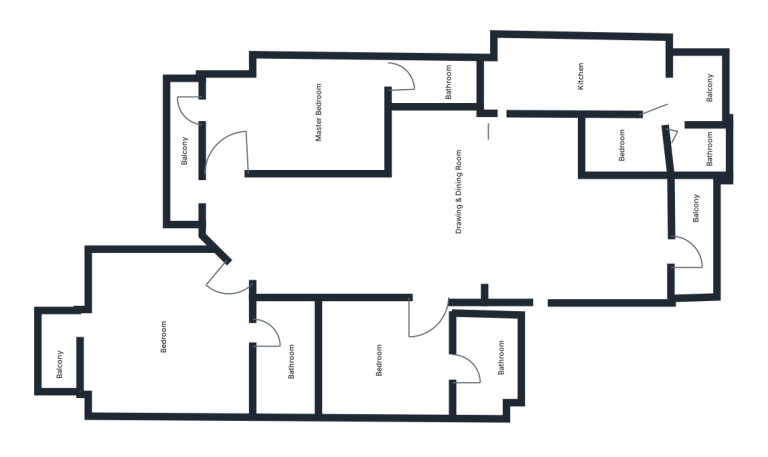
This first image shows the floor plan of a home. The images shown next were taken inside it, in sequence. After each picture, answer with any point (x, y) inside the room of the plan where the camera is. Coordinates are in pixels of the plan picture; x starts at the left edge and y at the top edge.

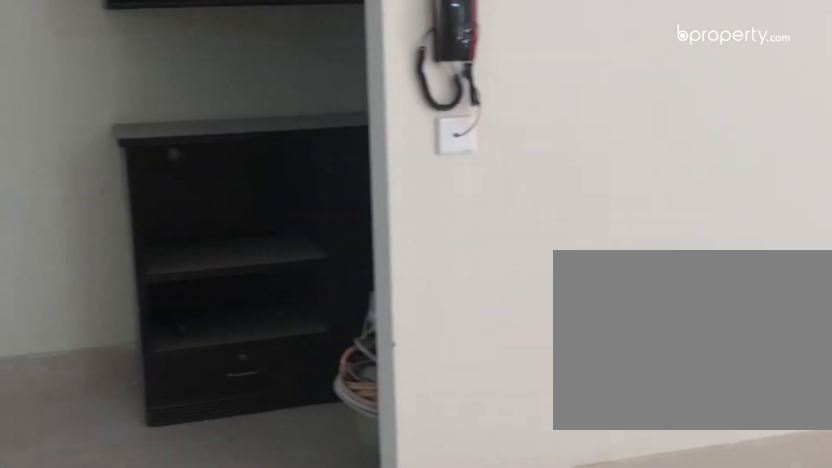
(485, 207)
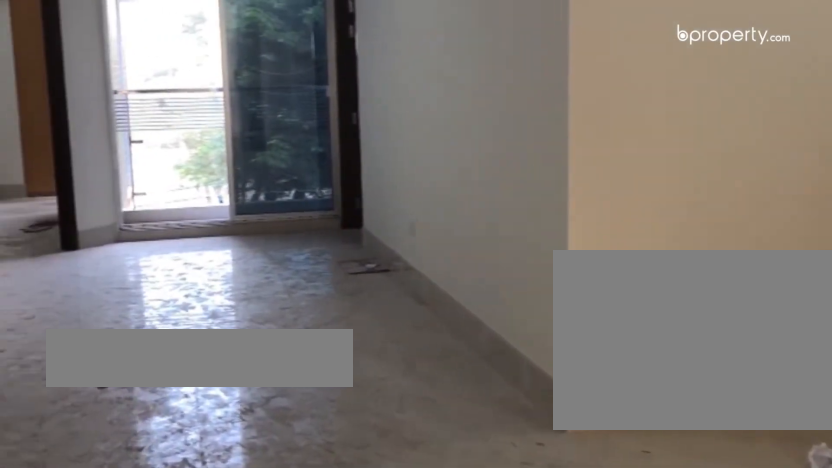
(485, 207)
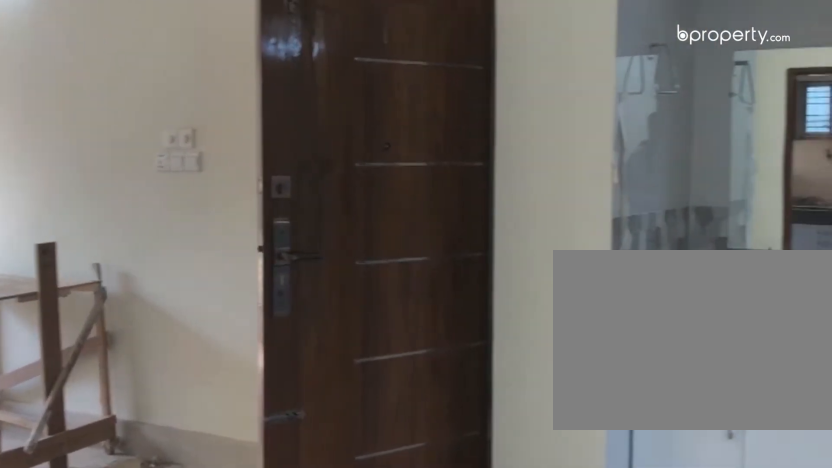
(485, 207)
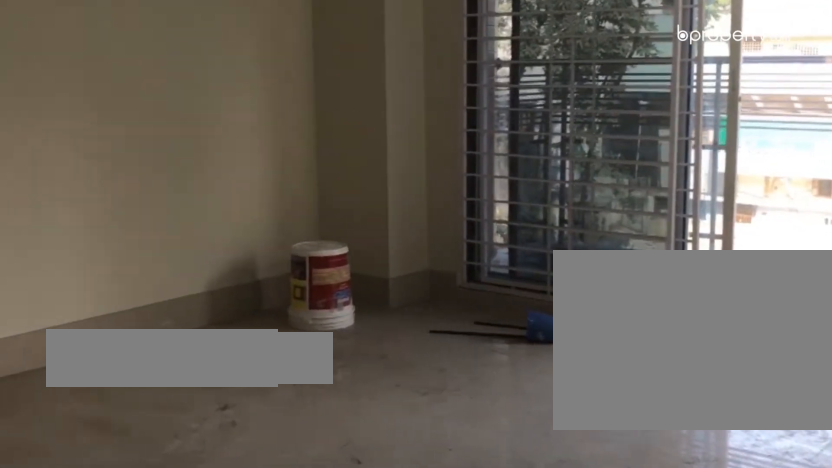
(180, 338)
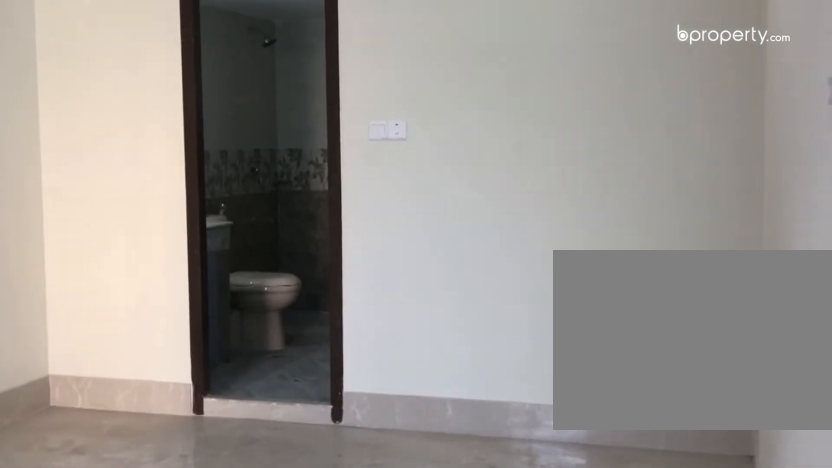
(309, 100)
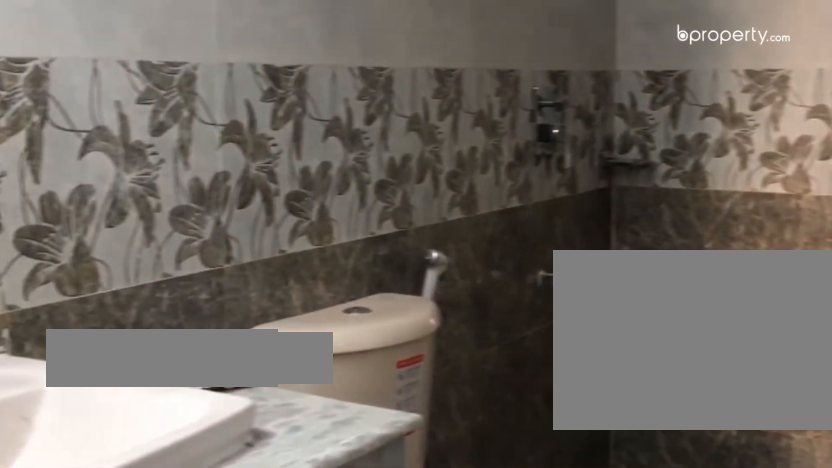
(442, 84)
